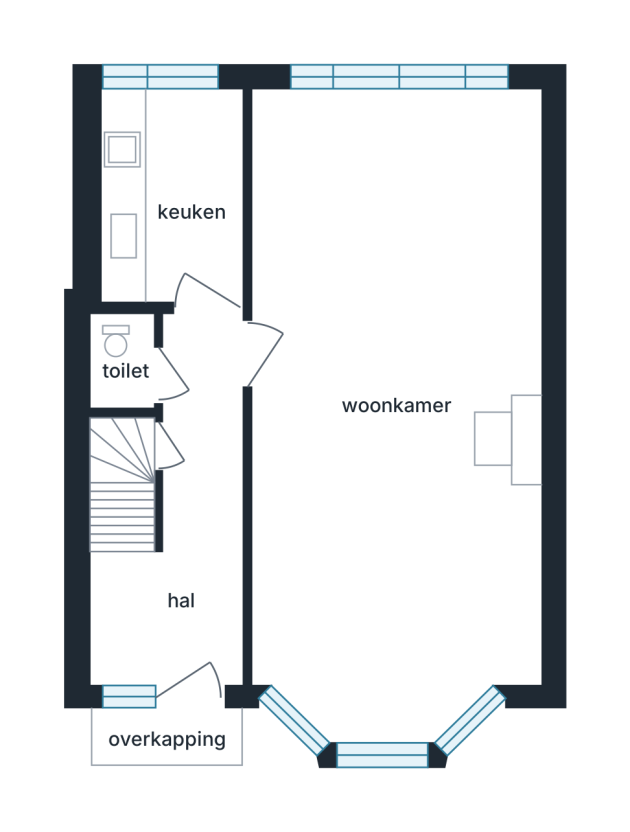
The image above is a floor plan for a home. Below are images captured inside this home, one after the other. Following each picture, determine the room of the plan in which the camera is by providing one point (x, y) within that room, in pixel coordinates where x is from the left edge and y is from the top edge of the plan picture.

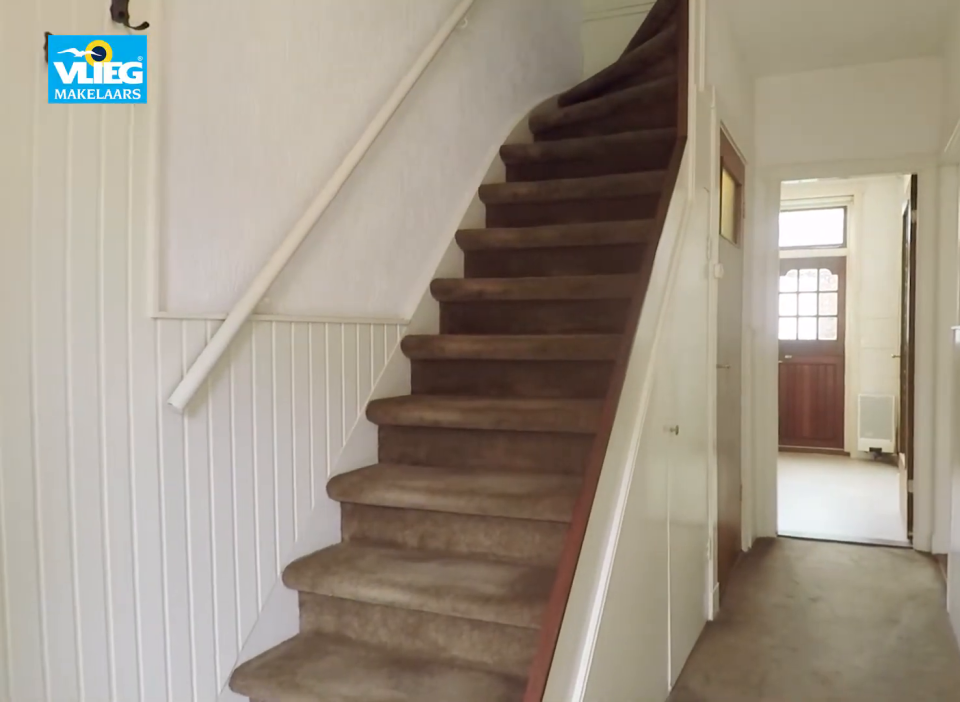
(184, 527)
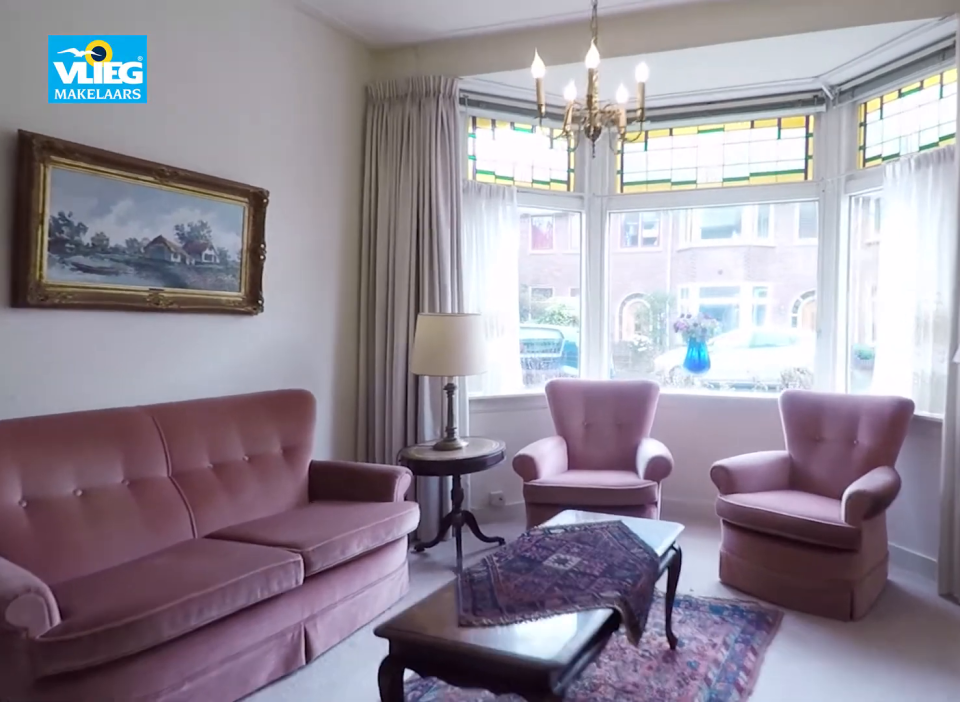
(387, 149)
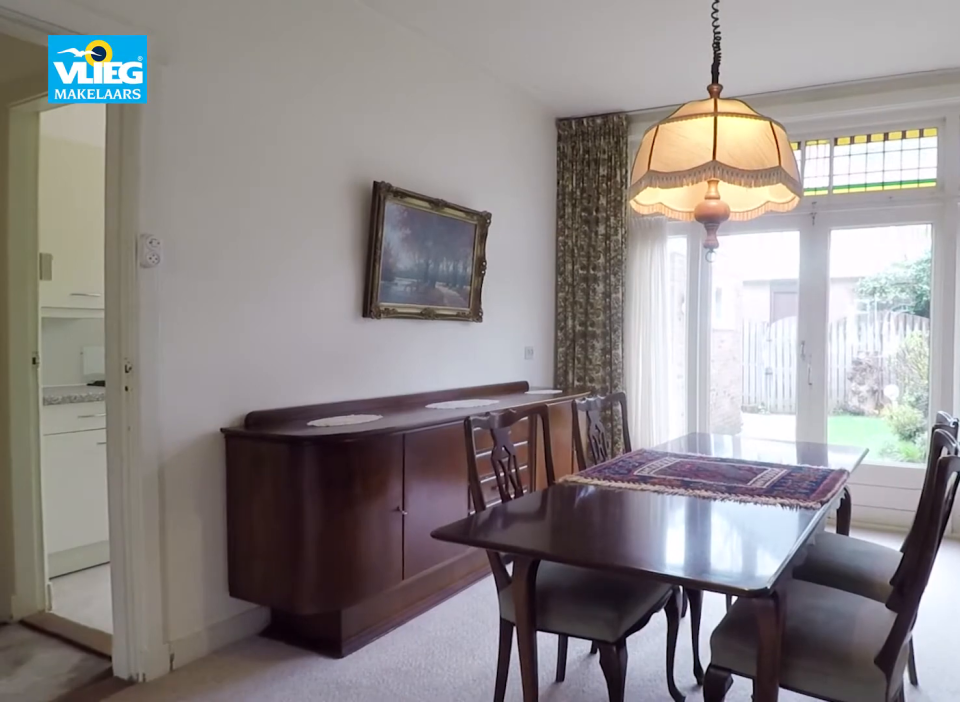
(387, 149)
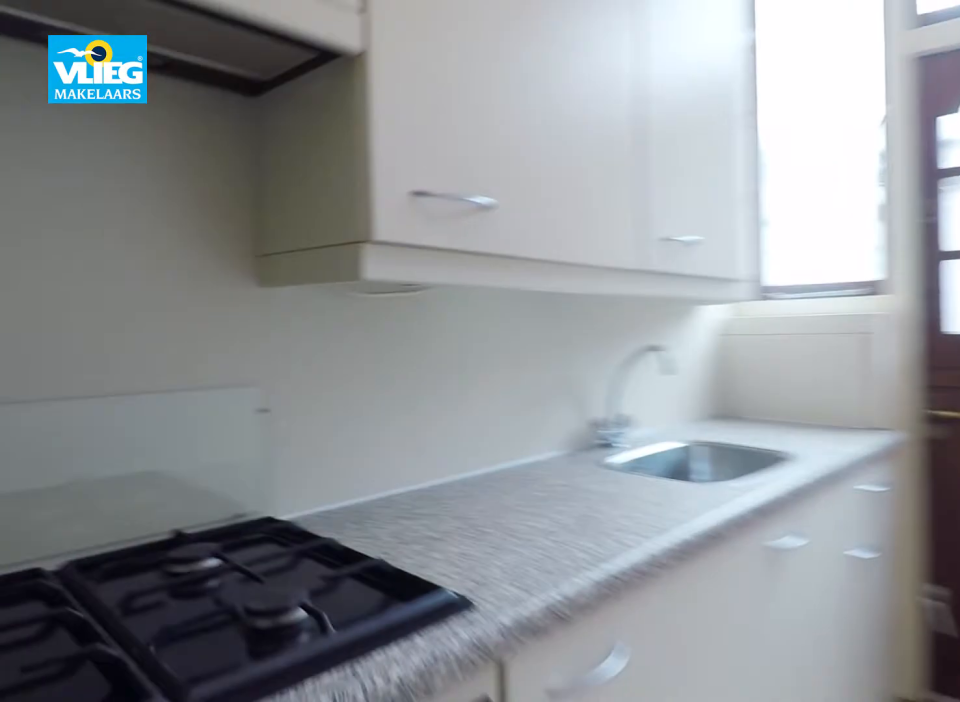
(172, 194)
